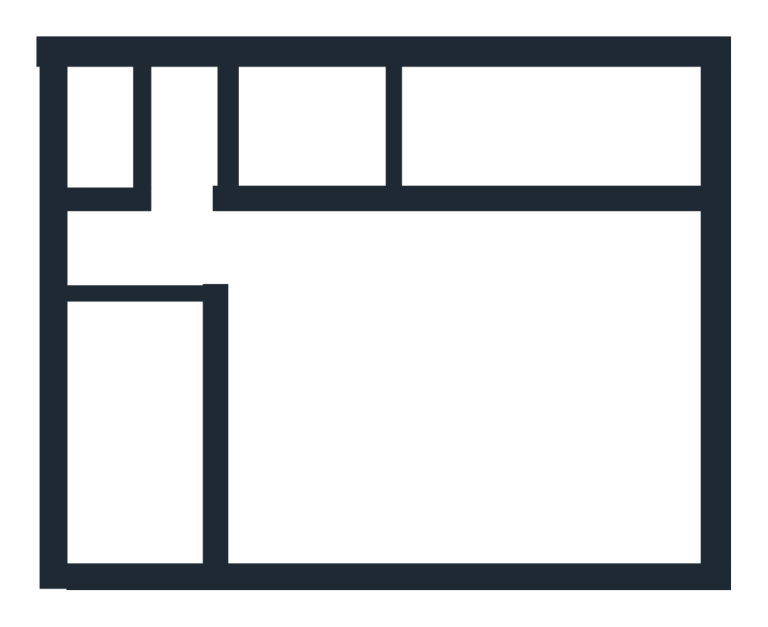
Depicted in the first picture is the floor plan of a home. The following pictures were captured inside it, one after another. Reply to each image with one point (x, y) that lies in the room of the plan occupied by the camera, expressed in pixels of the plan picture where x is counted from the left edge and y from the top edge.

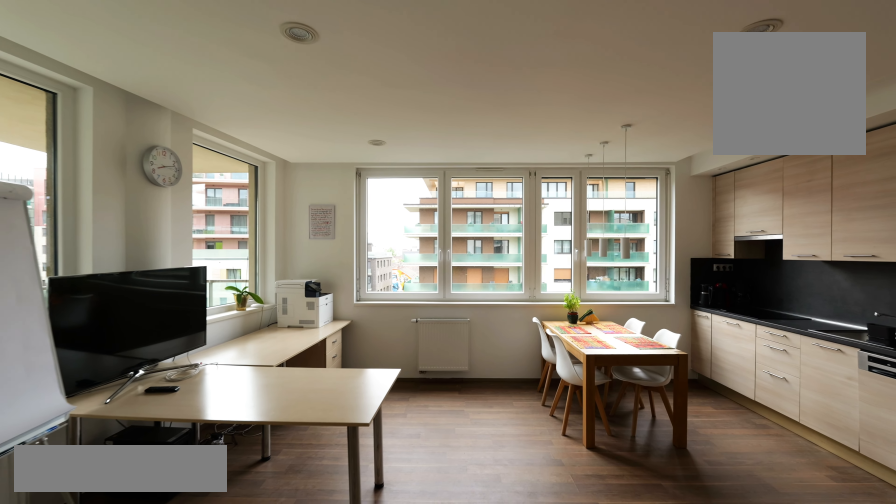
(376, 353)
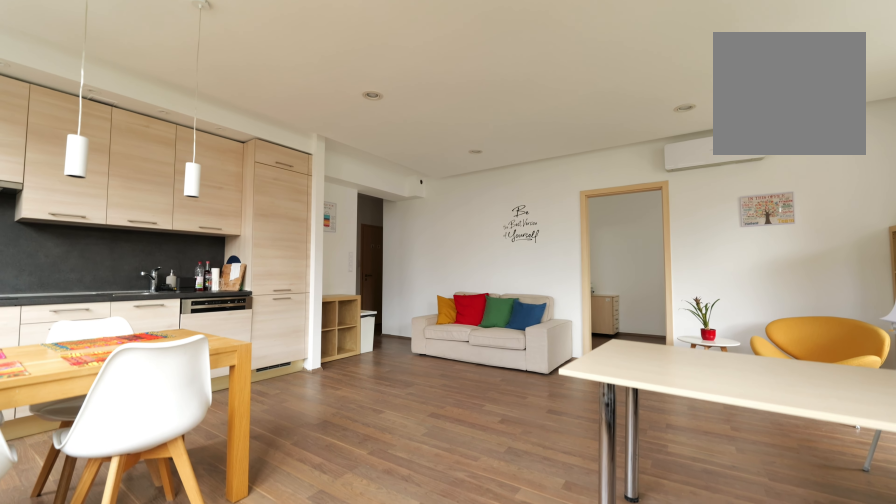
(376, 353)
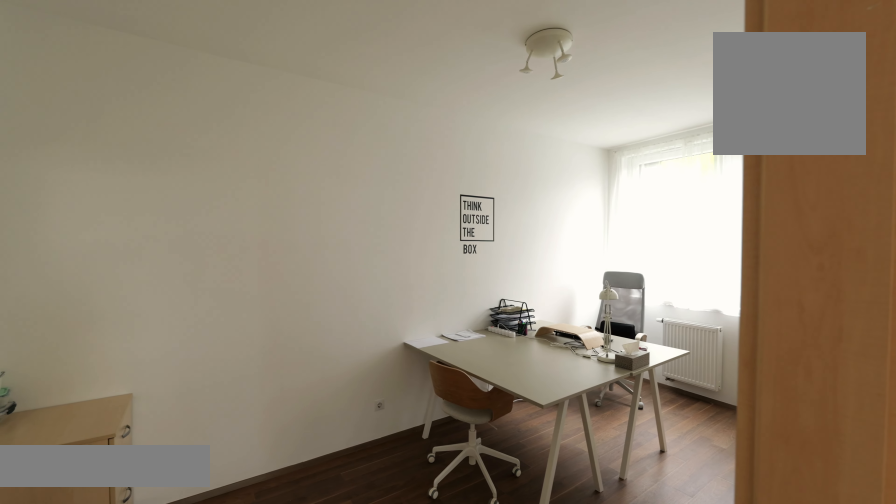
(482, 132)
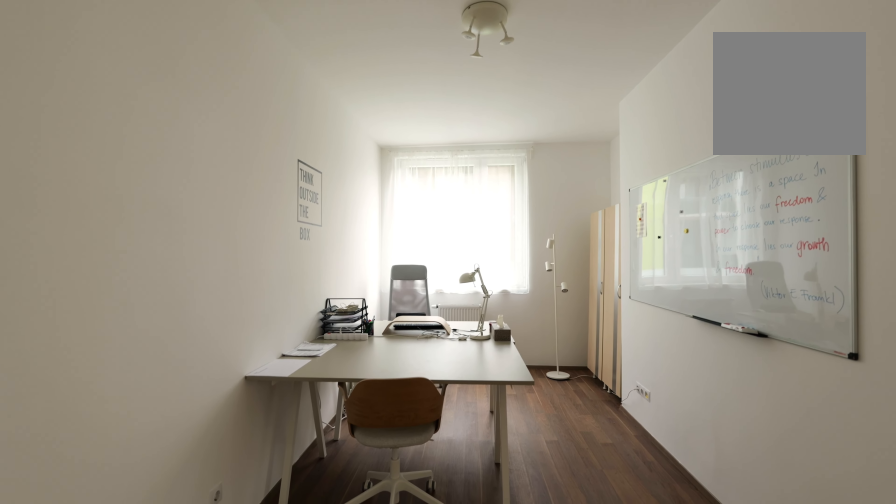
(482, 132)
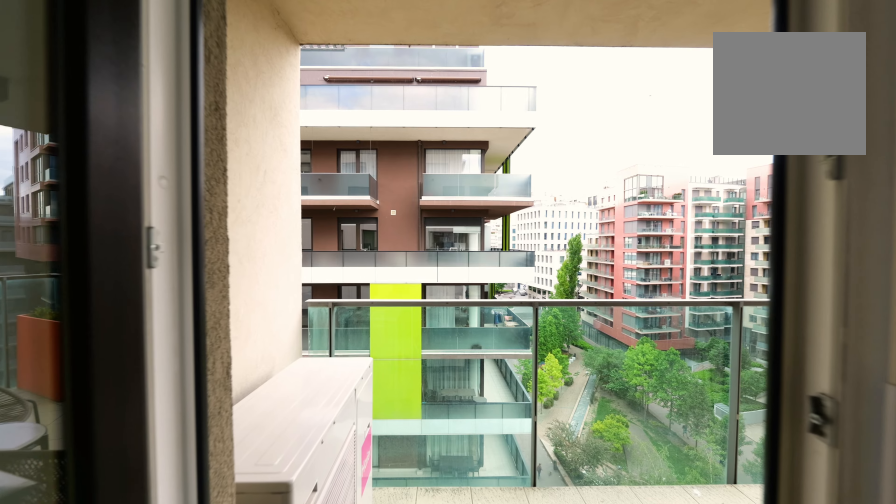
(540, 344)
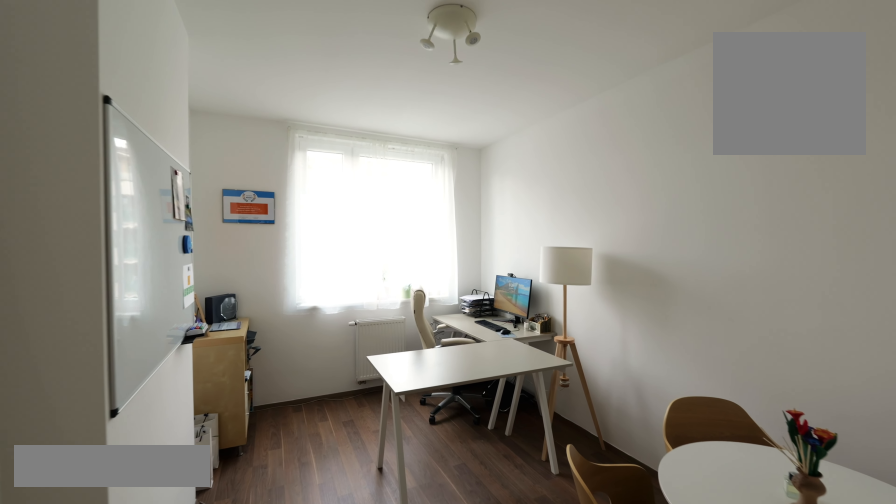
(126, 468)
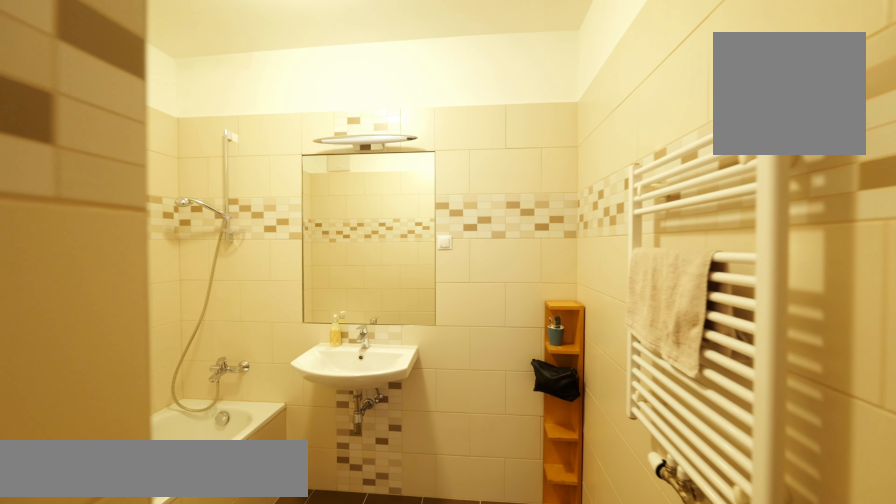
(290, 142)
